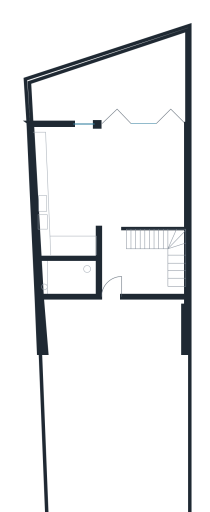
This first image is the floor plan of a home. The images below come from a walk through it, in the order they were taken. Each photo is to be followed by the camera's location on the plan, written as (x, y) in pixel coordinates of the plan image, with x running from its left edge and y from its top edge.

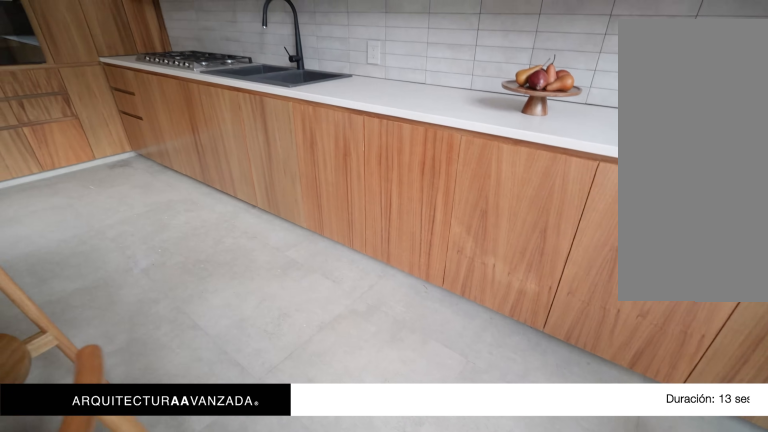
(70, 155)
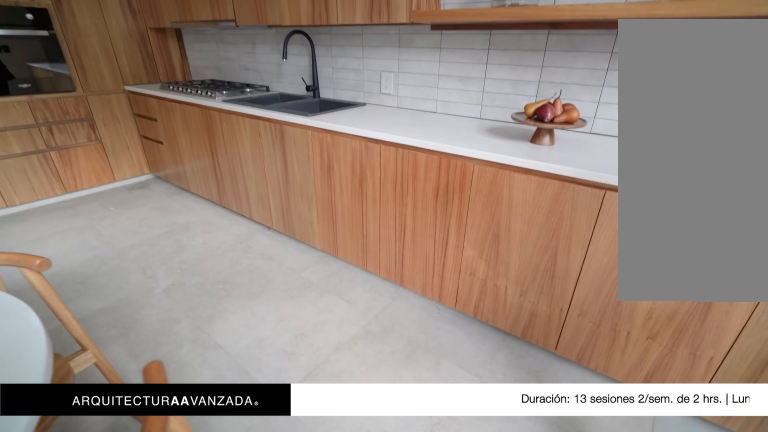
(70, 155)
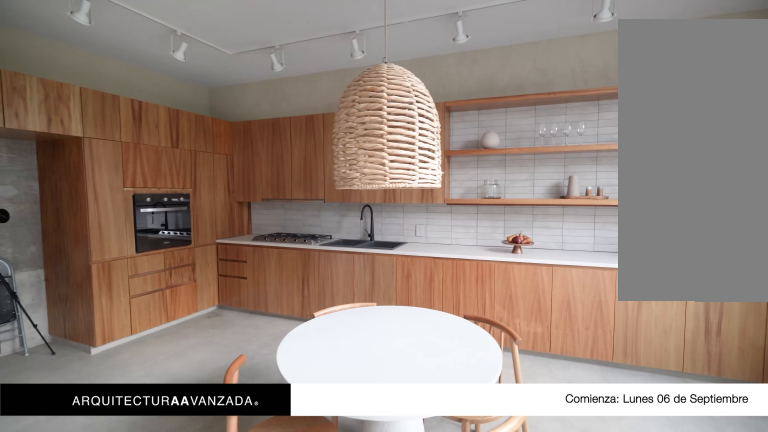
(90, 148)
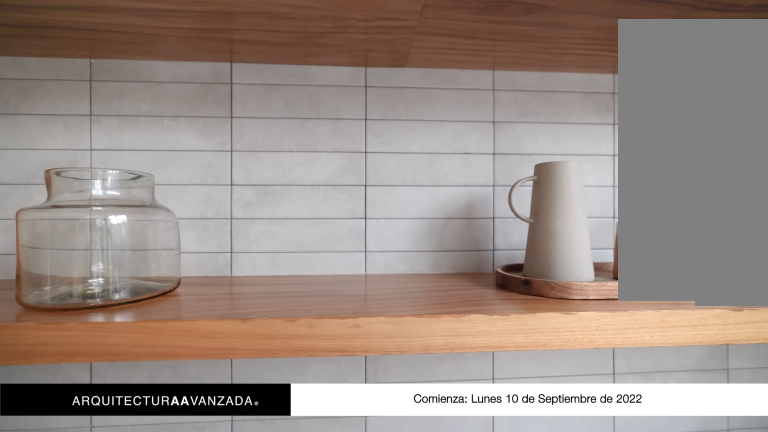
(55, 164)
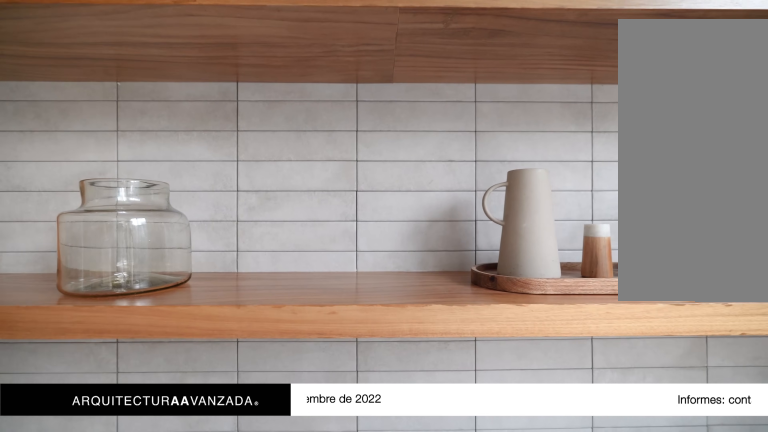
(54, 164)
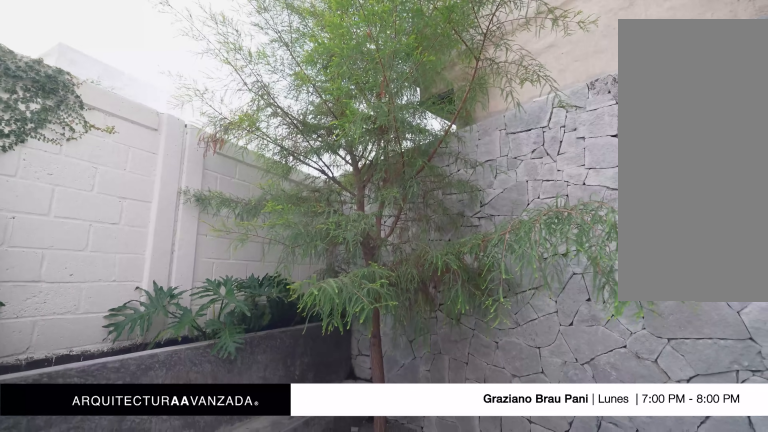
(145, 95)
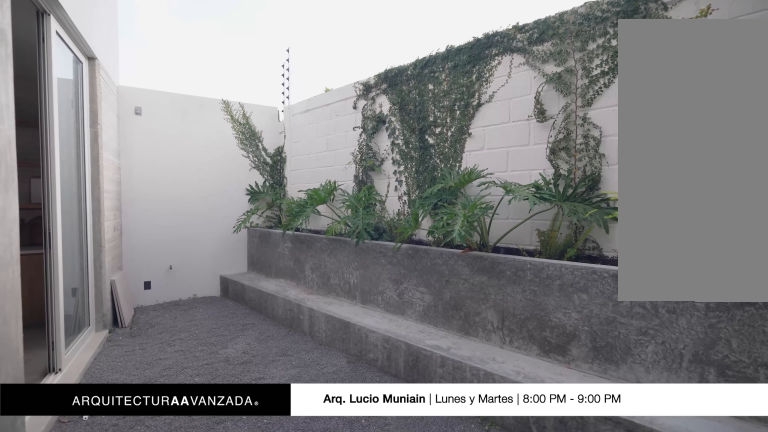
(160, 102)
